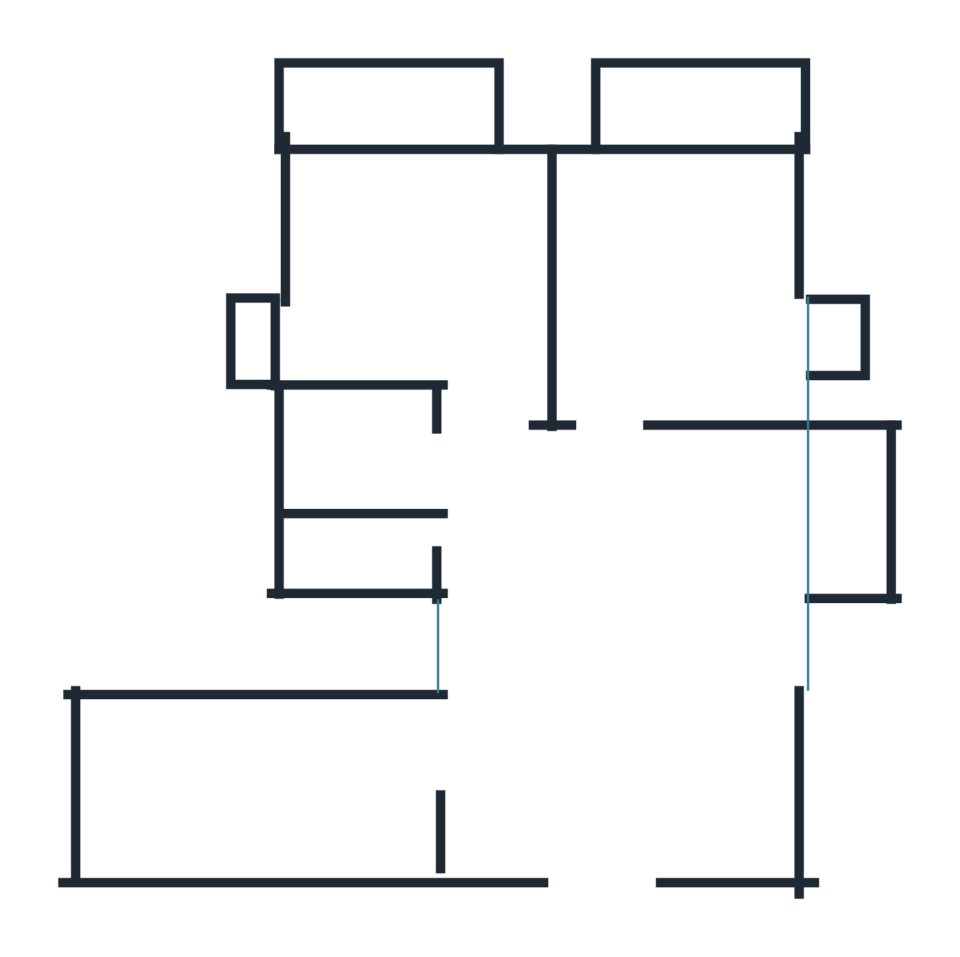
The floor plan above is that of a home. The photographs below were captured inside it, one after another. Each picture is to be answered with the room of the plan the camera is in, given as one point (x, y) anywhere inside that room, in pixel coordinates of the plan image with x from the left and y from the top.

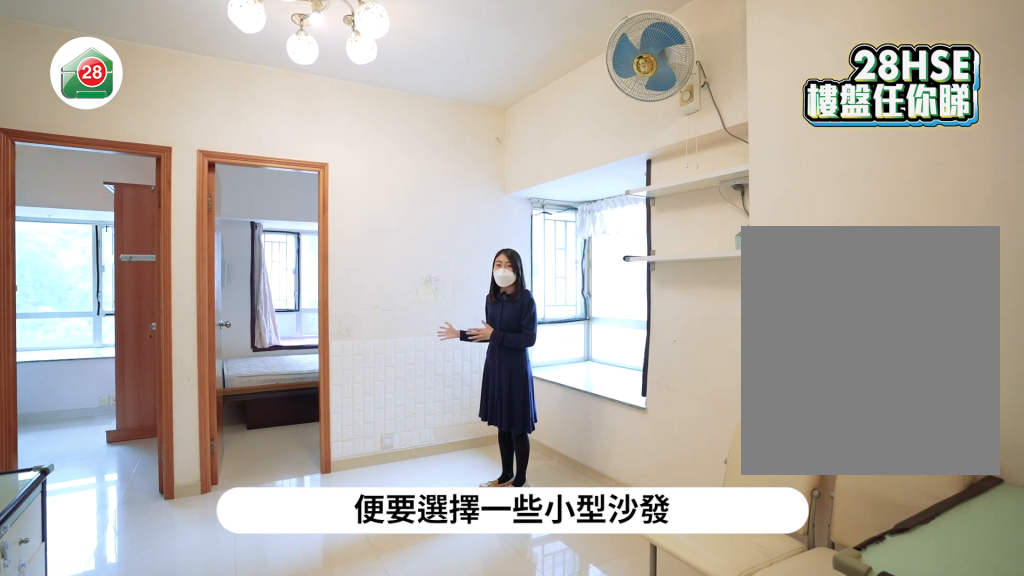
(627, 654)
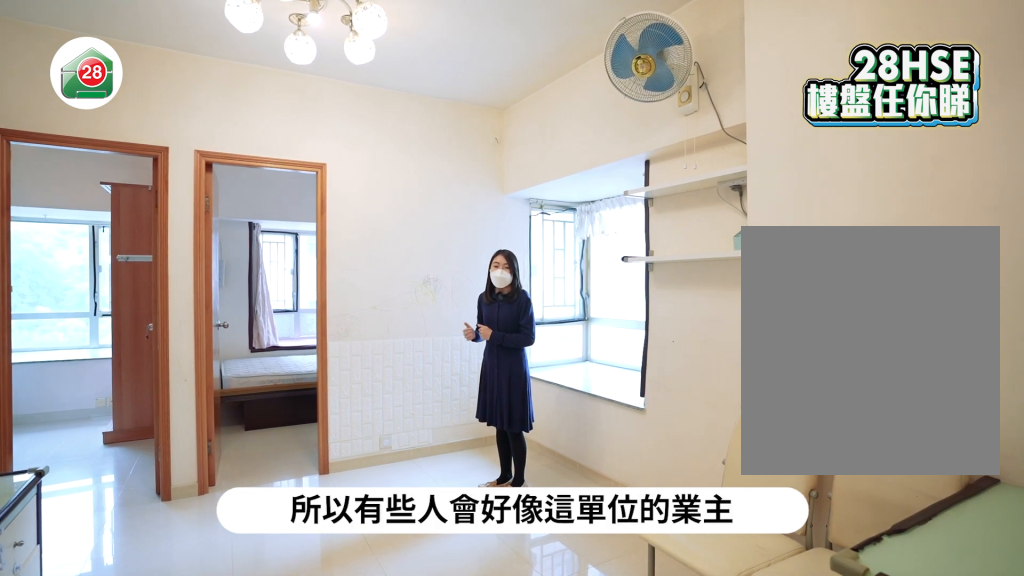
(627, 654)
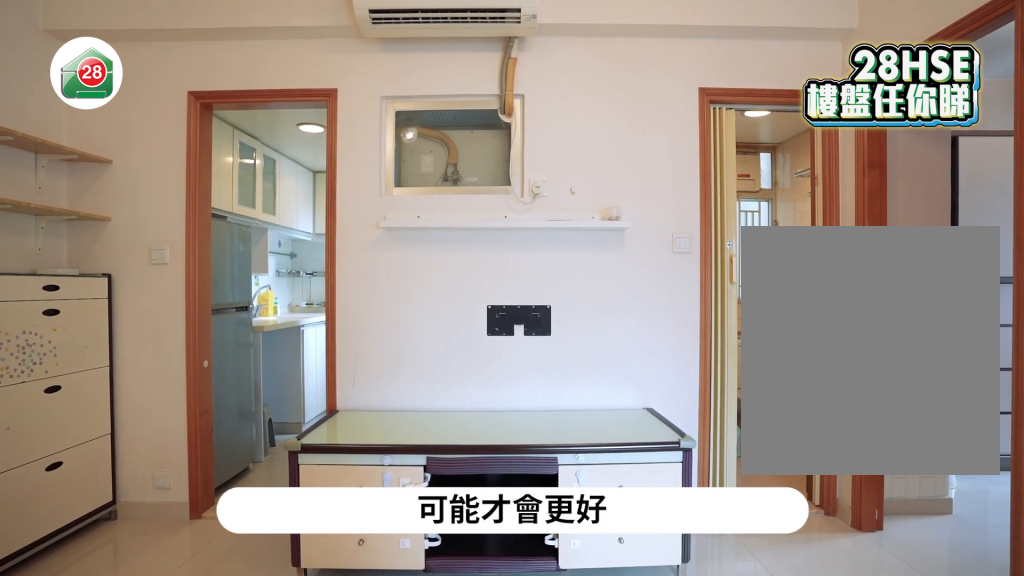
(625, 674)
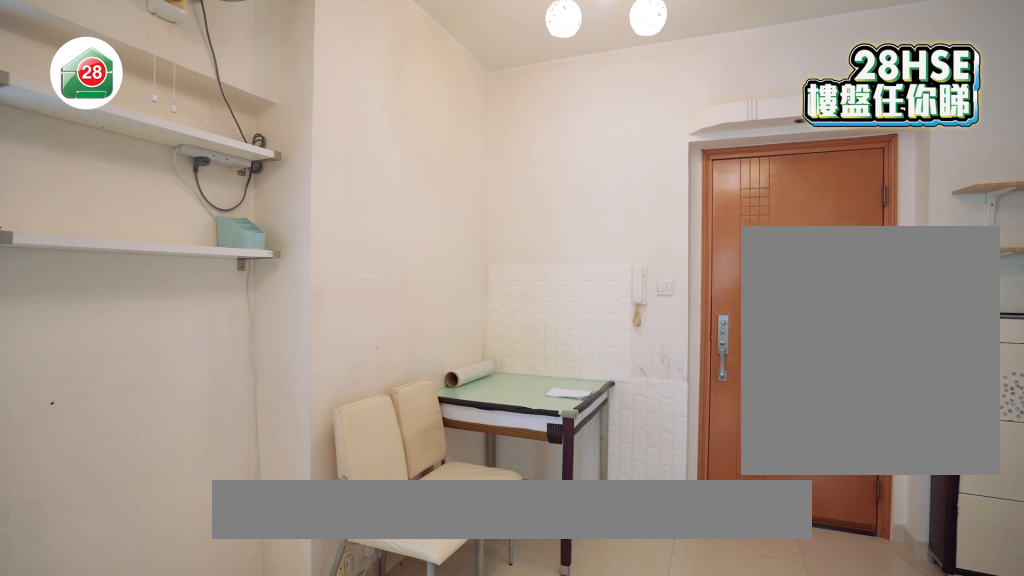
(625, 711)
